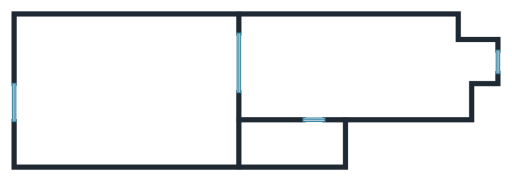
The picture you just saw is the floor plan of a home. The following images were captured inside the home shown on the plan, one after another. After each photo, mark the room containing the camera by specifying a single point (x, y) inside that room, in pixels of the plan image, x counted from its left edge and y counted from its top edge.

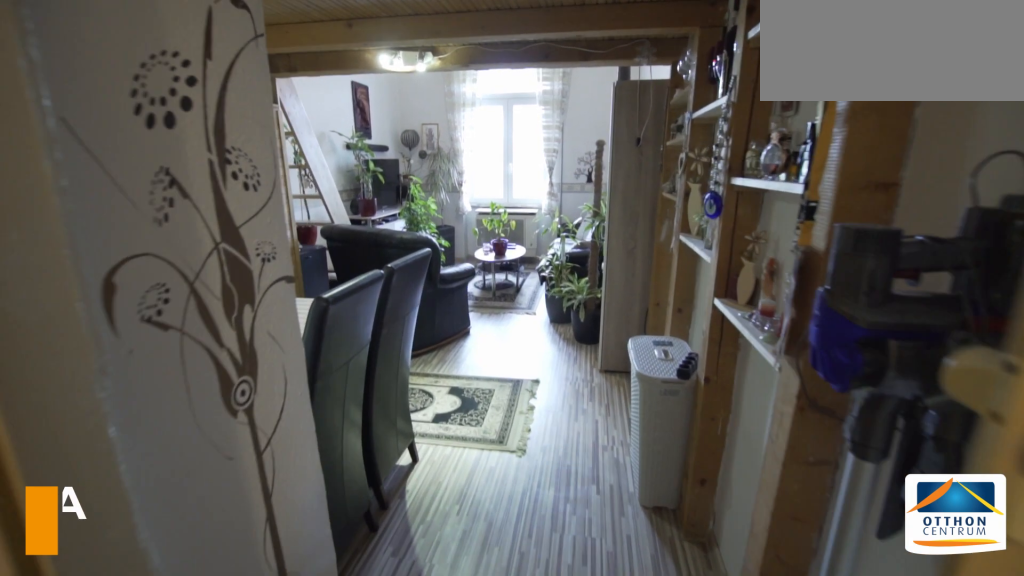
(119, 89)
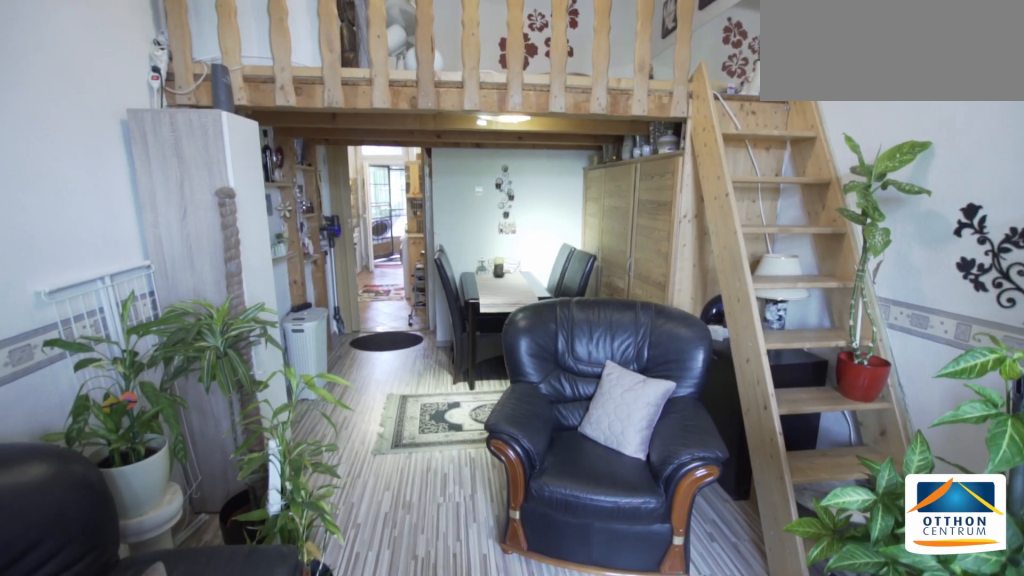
(119, 88)
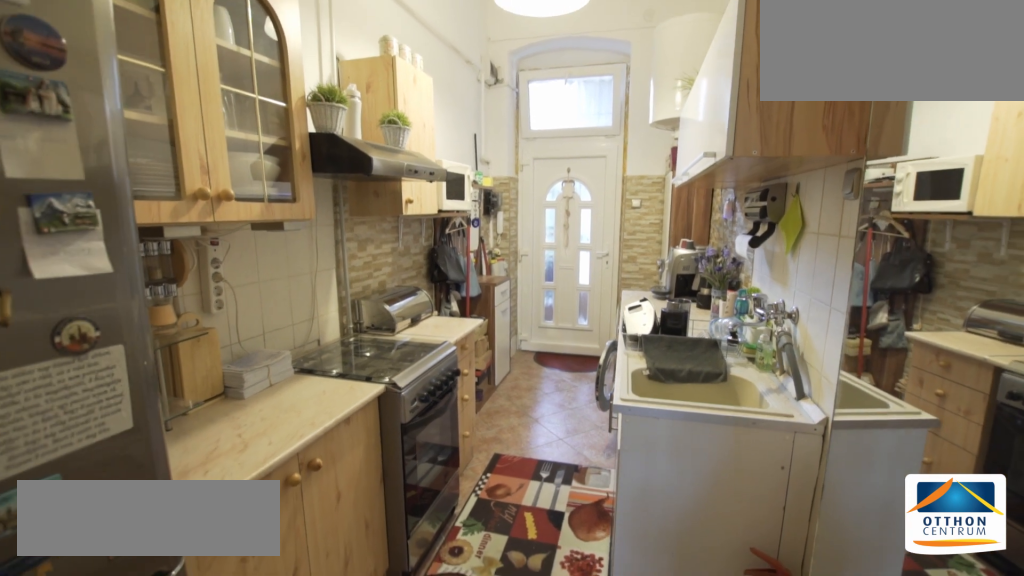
(338, 58)
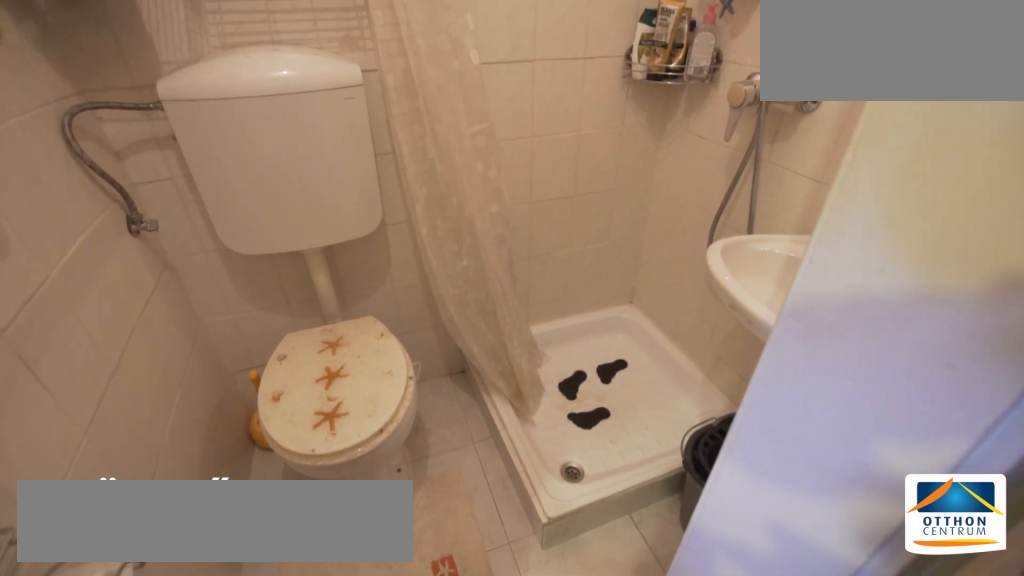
(281, 147)
